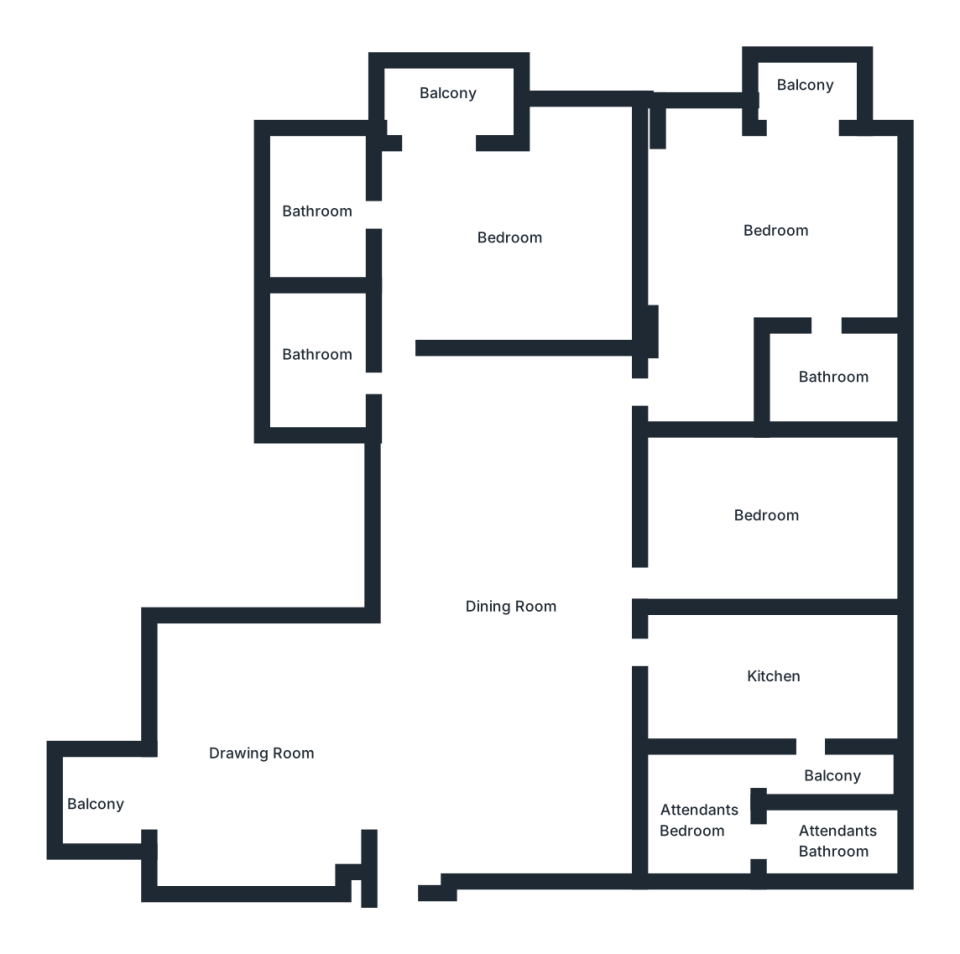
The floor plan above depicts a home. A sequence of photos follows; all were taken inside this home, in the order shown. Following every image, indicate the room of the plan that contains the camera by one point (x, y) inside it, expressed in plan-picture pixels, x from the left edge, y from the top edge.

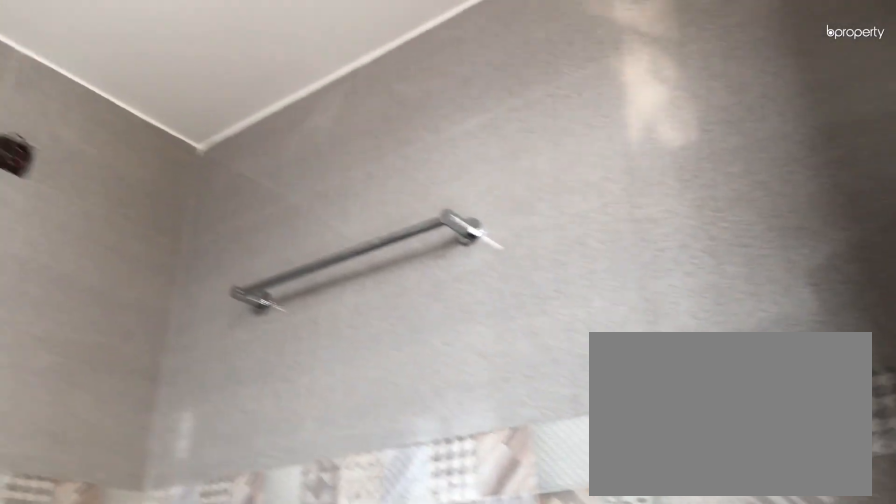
(834, 379)
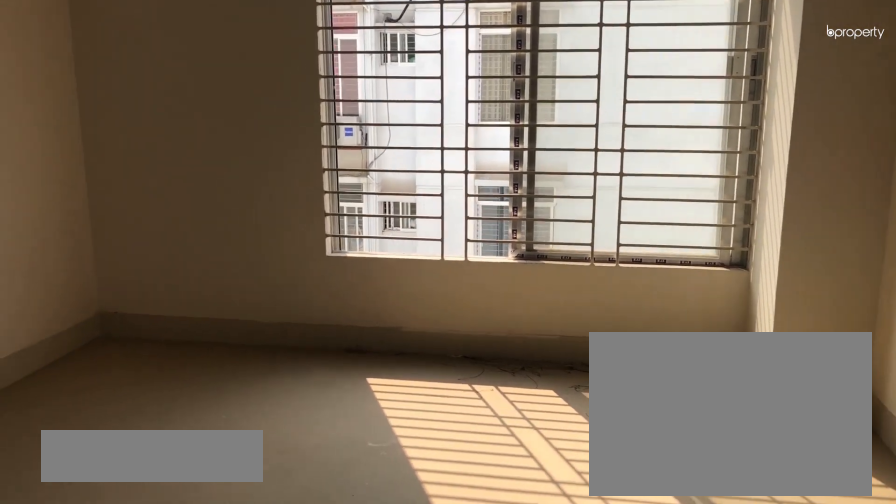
(769, 517)
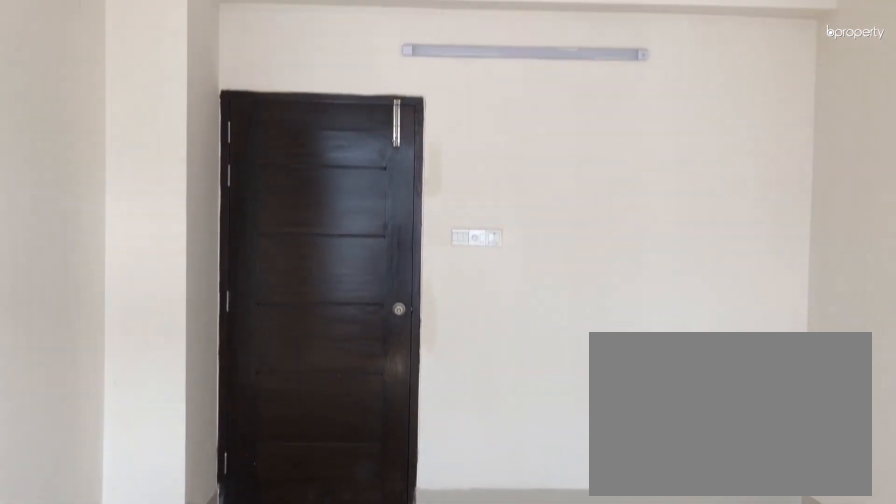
(769, 517)
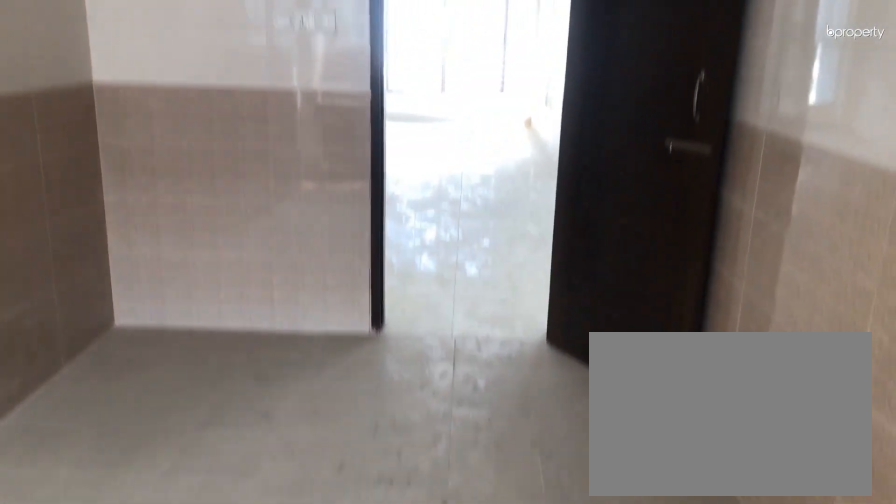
(772, 677)
